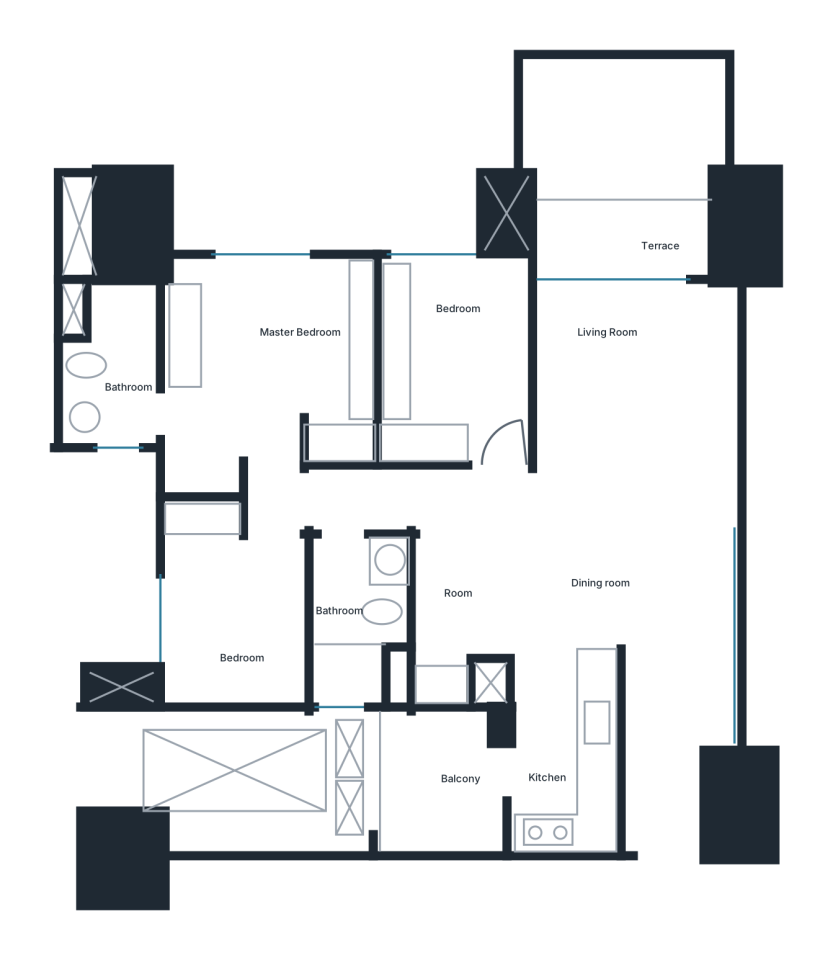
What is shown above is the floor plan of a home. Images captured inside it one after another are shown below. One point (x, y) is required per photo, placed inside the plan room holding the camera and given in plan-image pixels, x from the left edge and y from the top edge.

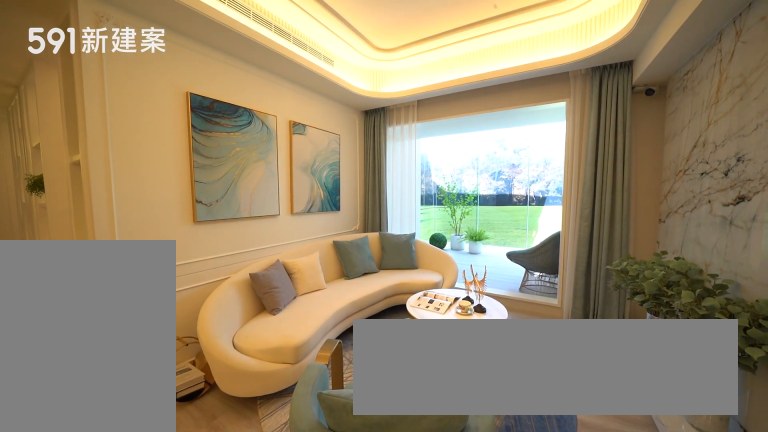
(632, 371)
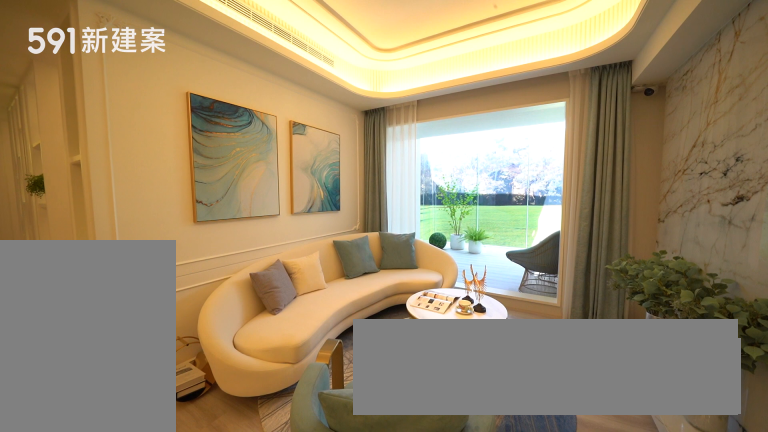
(632, 371)
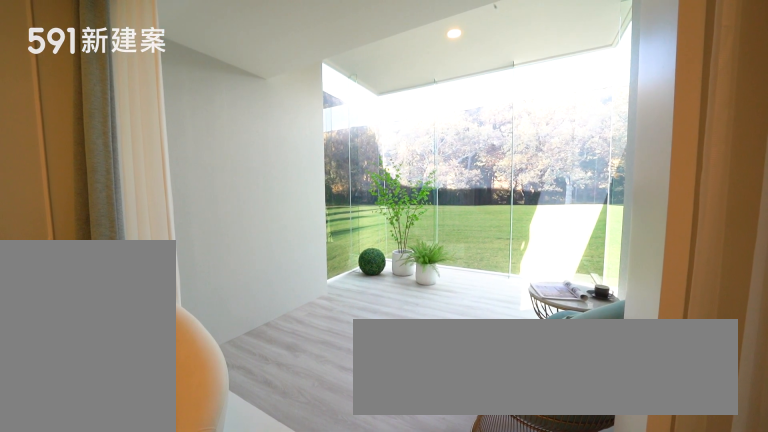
(632, 167)
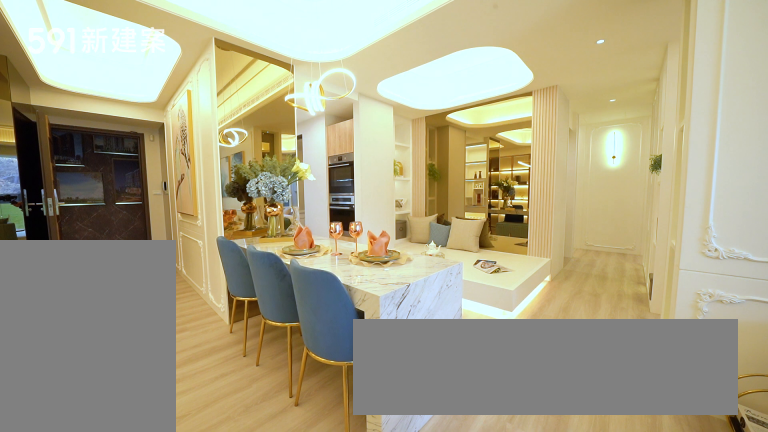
(604, 575)
